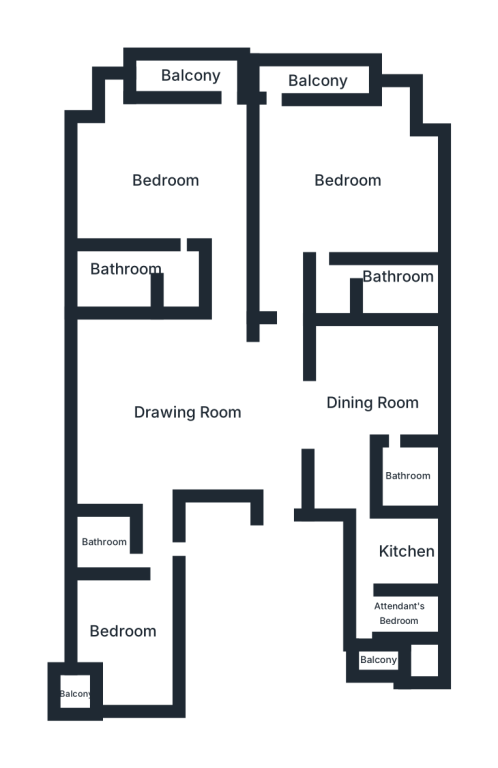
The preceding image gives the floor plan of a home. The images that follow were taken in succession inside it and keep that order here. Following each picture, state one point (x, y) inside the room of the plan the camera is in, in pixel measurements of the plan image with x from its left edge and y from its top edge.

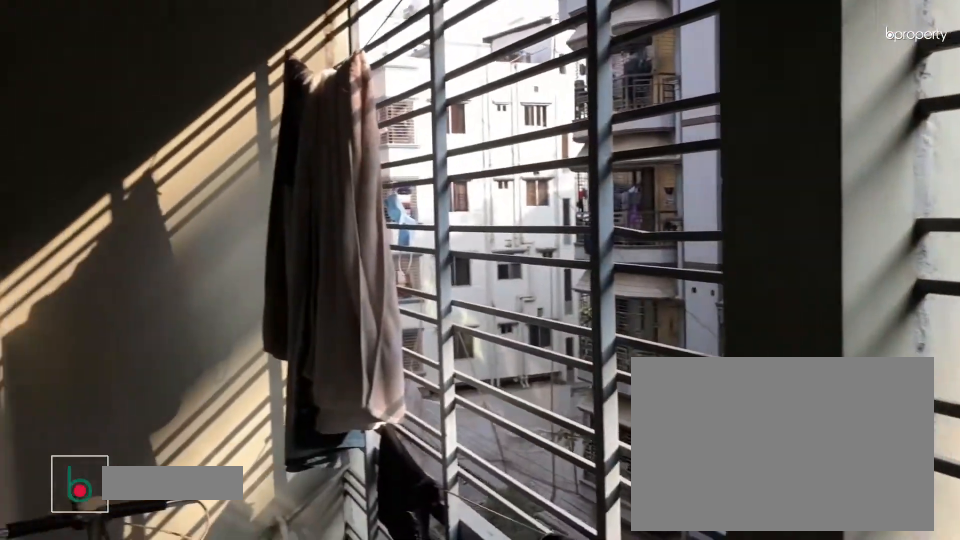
(194, 77)
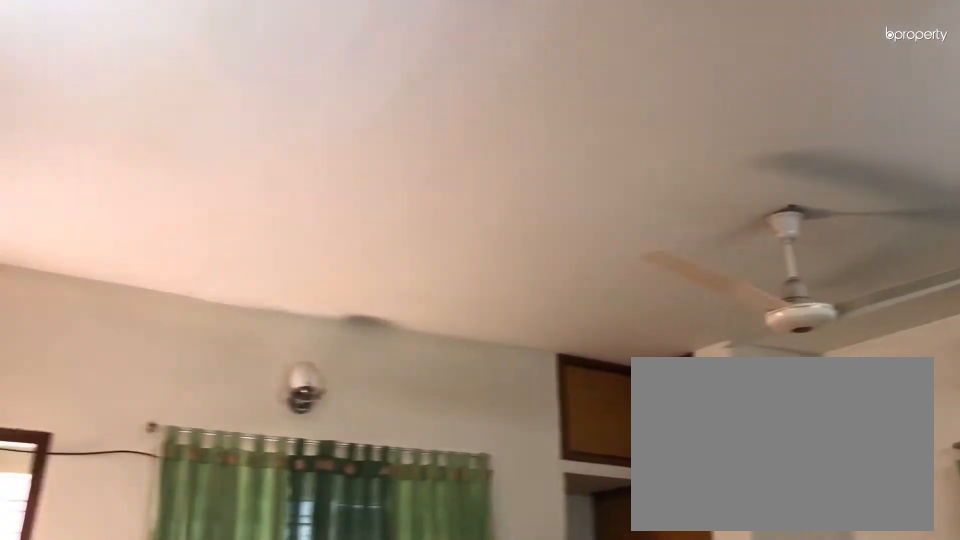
(348, 182)
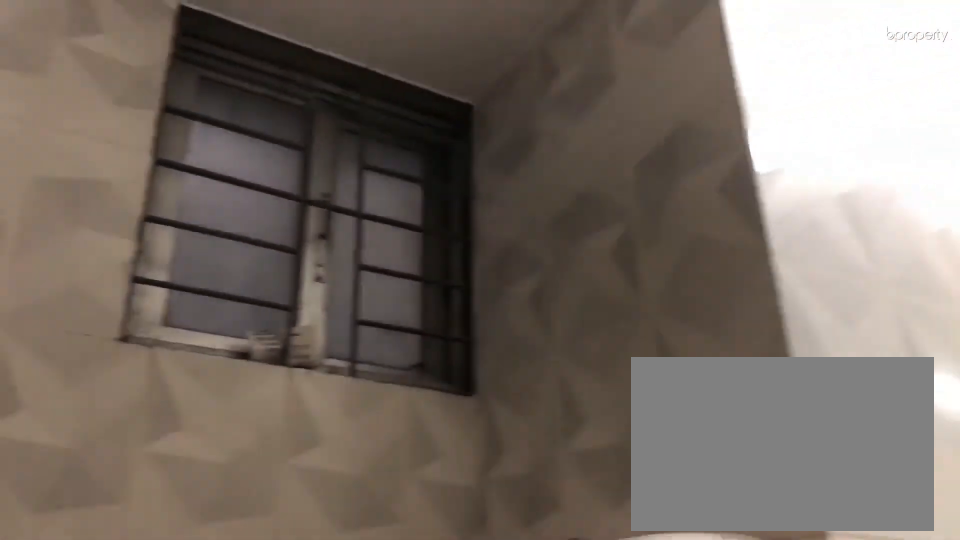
(102, 547)
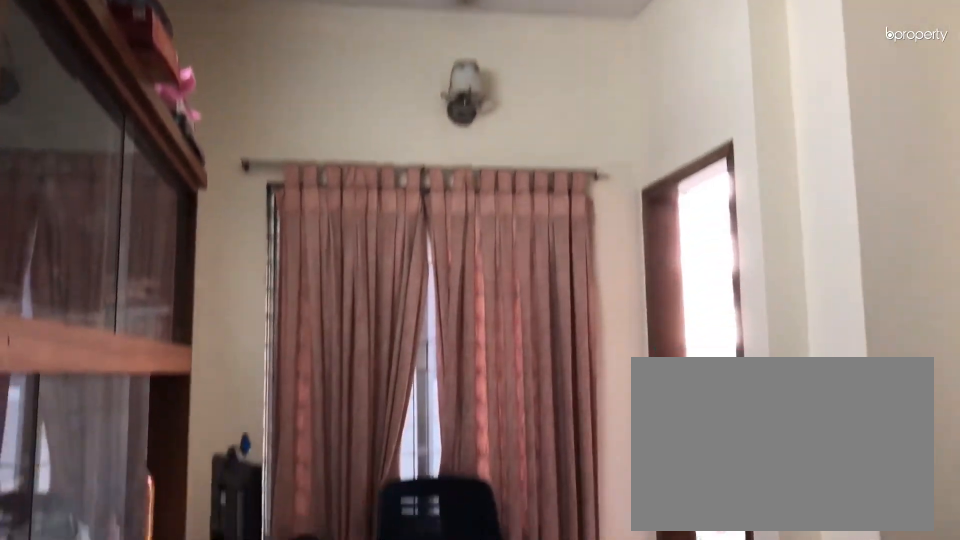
(125, 633)
